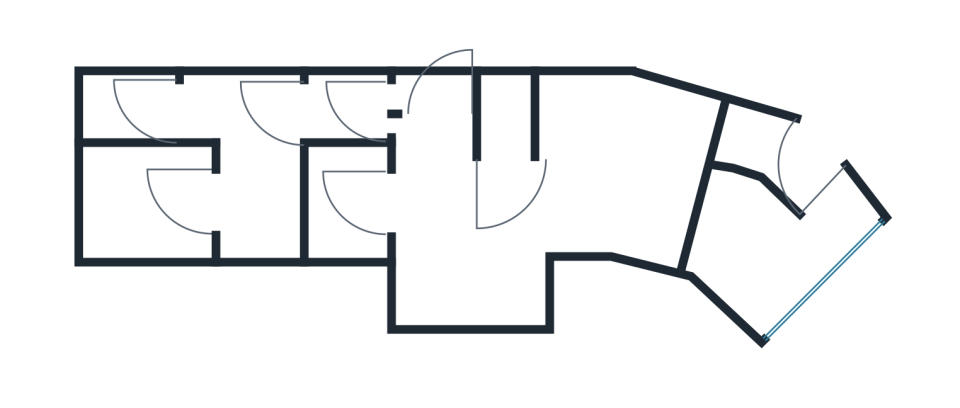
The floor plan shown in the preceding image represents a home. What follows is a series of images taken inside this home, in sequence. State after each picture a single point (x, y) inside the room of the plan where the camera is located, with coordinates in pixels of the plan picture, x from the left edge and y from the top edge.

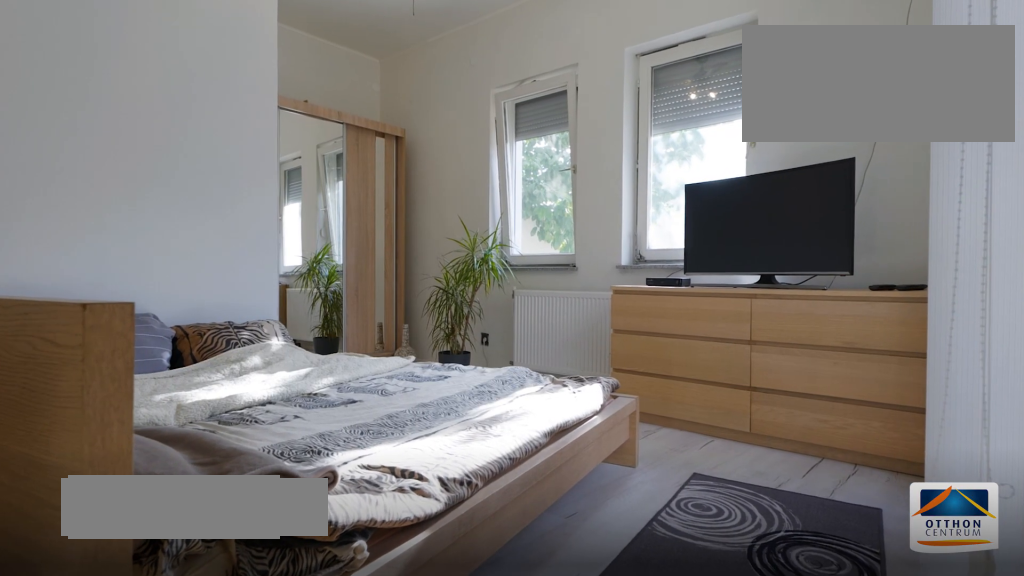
(755, 255)
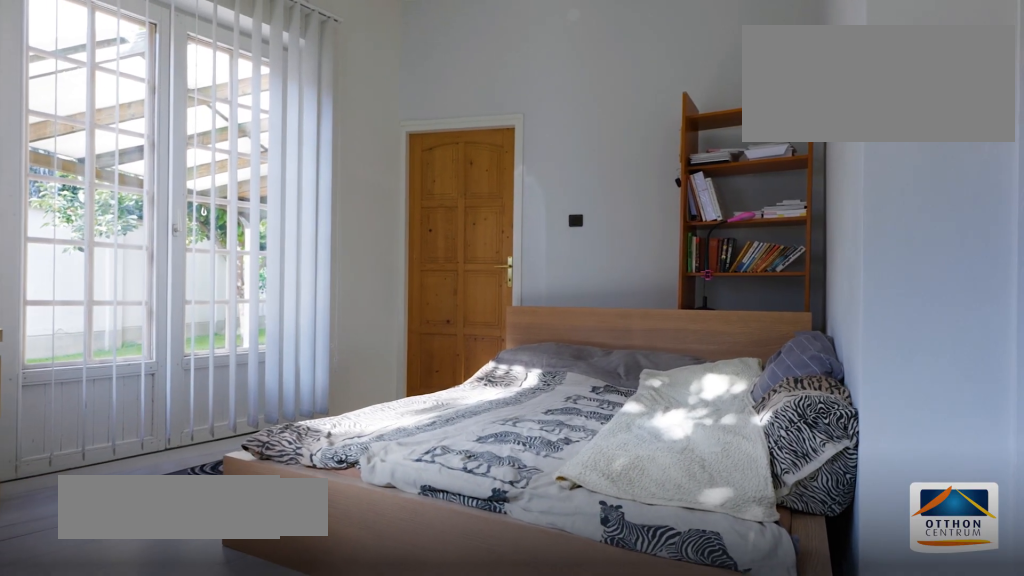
(756, 255)
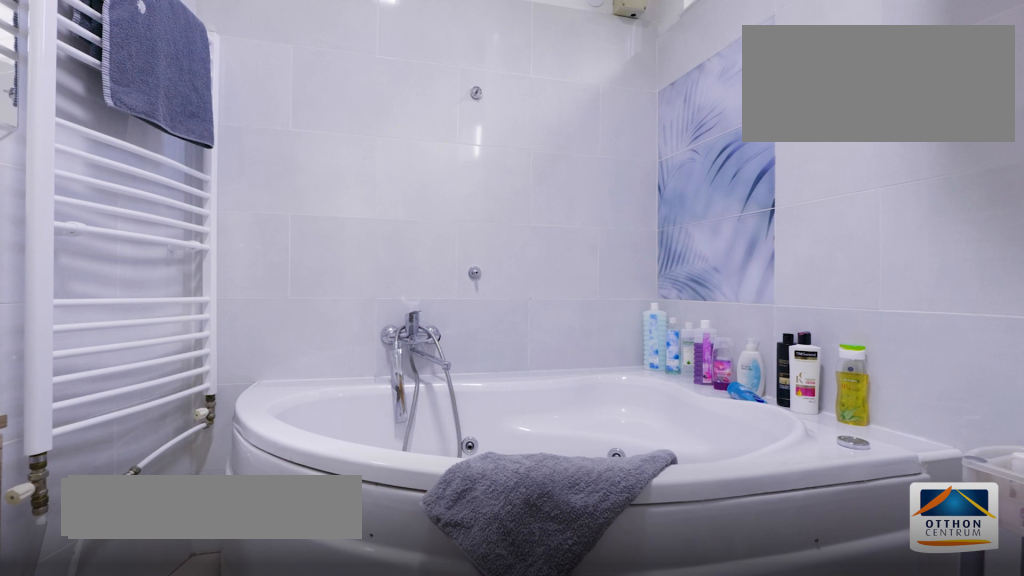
(772, 149)
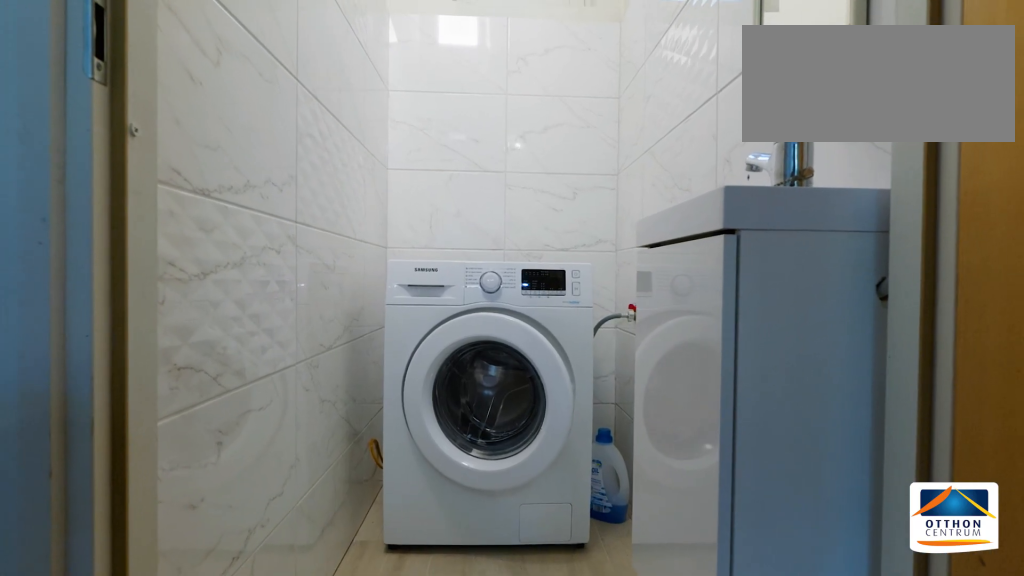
(510, 113)
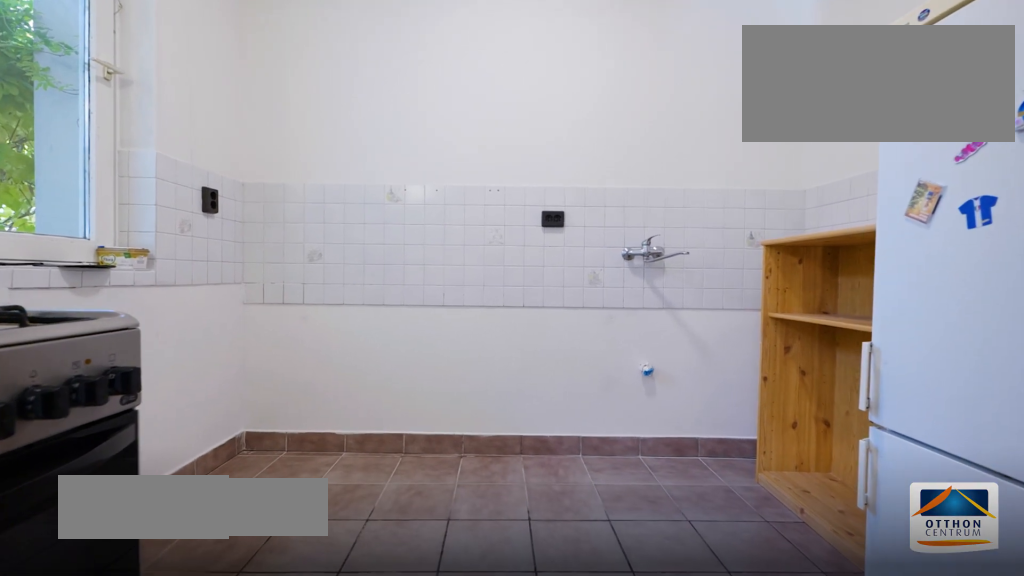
(348, 204)
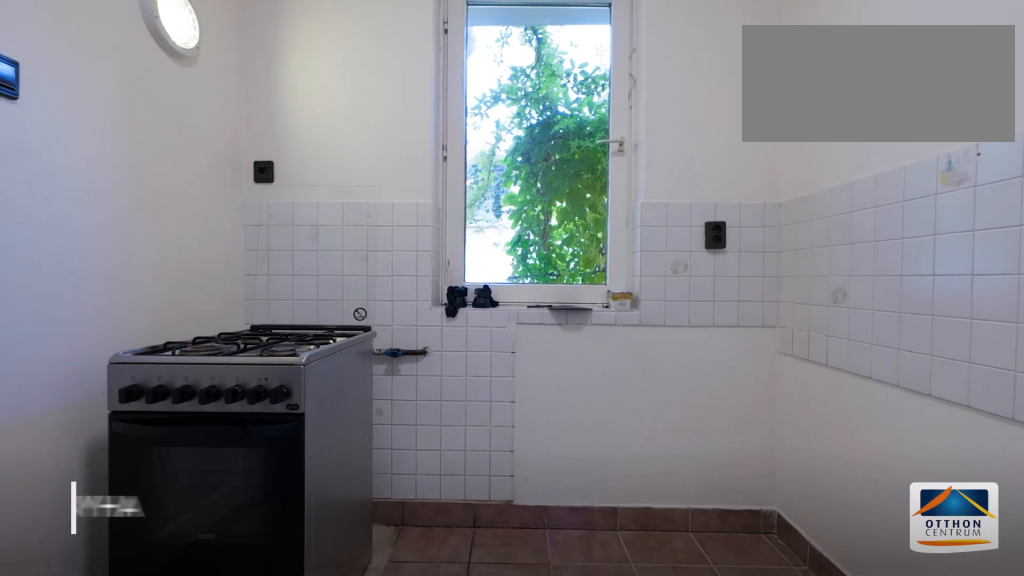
(348, 204)
